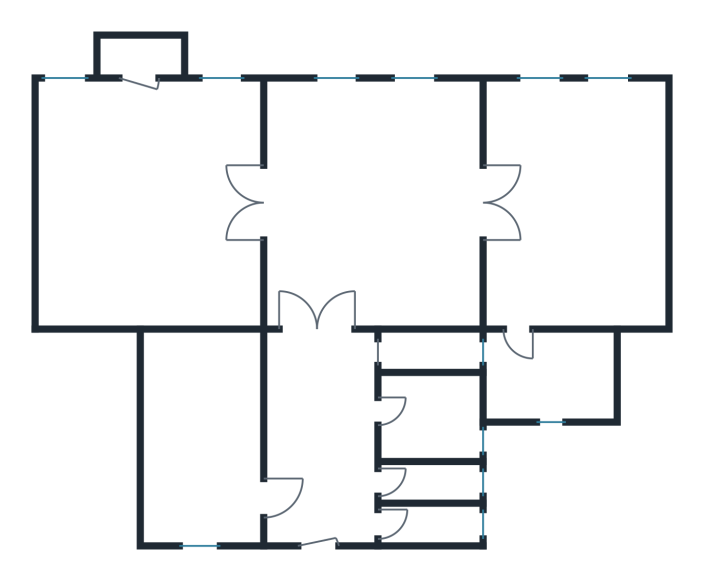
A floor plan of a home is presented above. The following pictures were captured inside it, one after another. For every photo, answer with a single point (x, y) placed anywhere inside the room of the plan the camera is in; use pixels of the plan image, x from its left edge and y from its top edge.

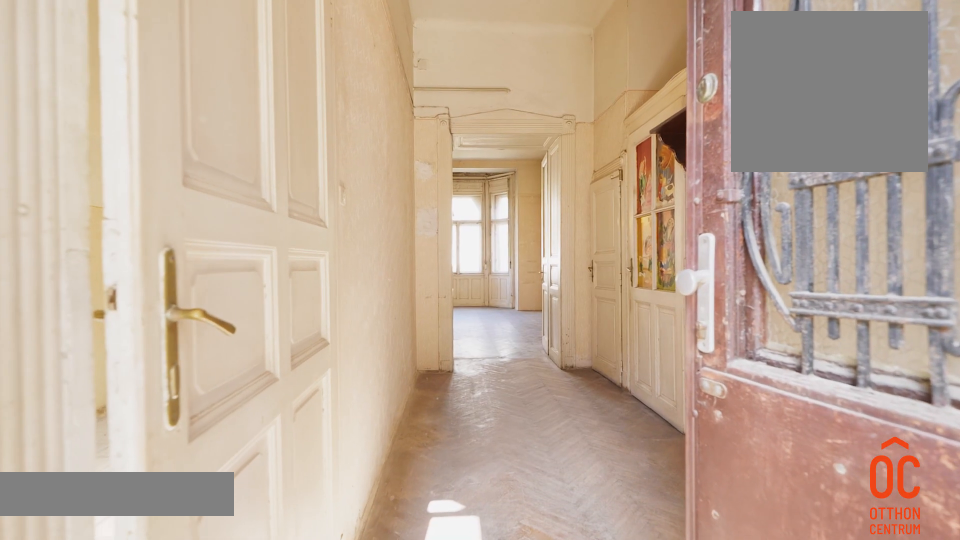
(322, 435)
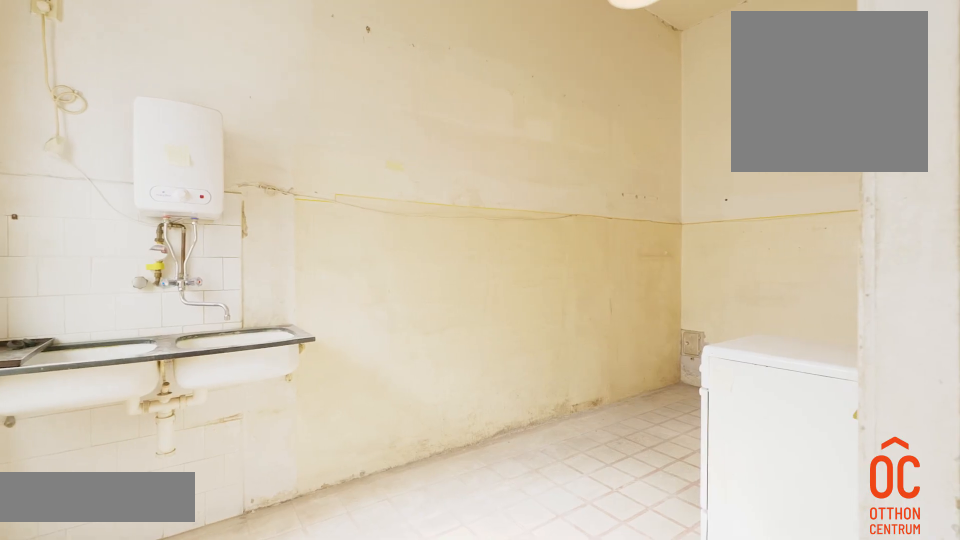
(197, 435)
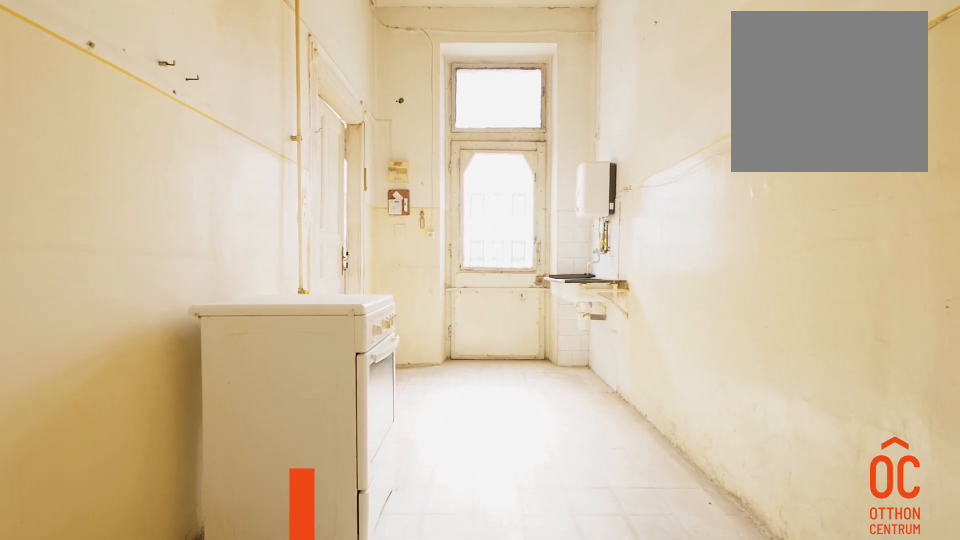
(197, 435)
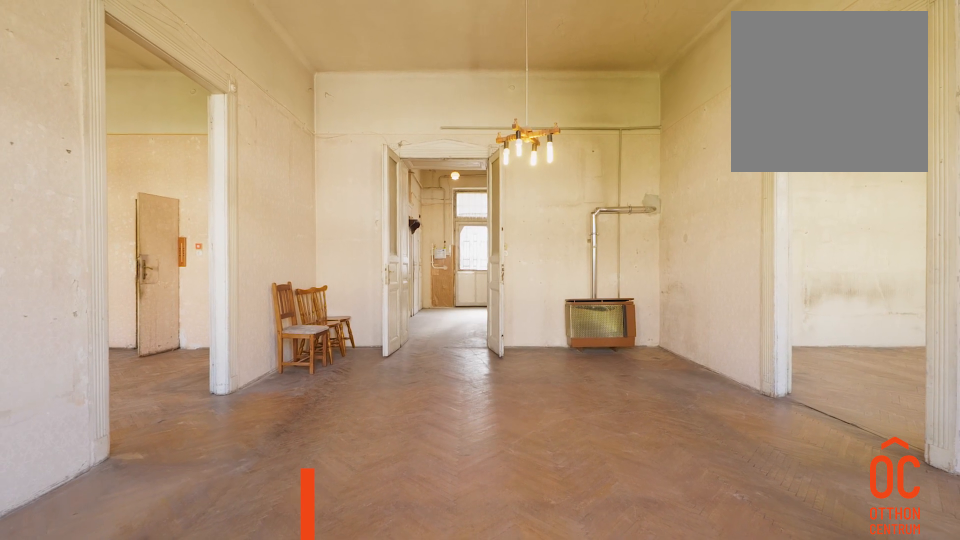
(373, 203)
